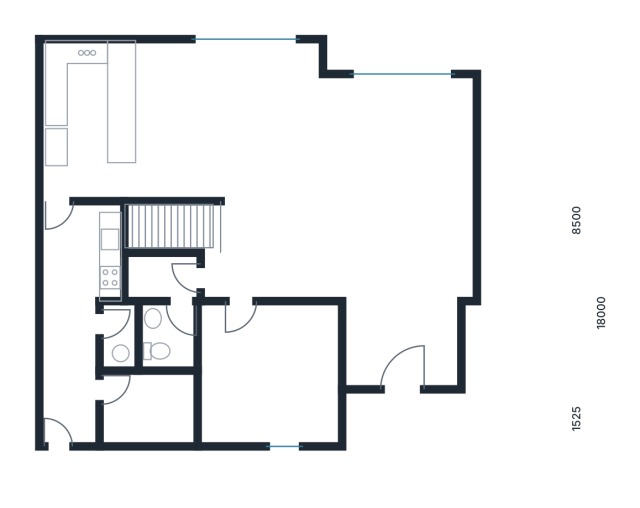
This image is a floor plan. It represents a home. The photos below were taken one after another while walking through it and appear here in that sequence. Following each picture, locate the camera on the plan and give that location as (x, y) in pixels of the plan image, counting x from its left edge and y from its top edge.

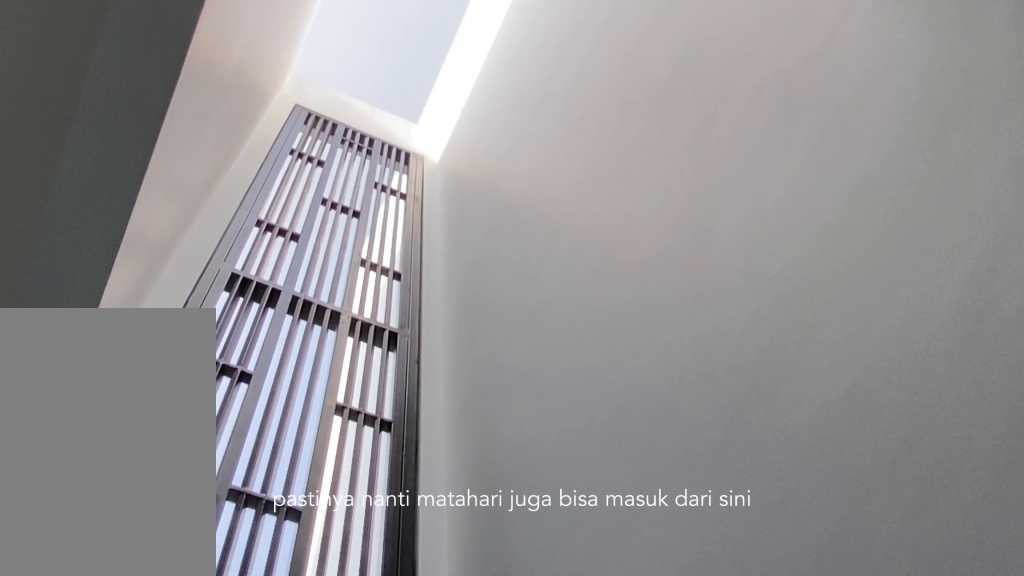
(71, 402)
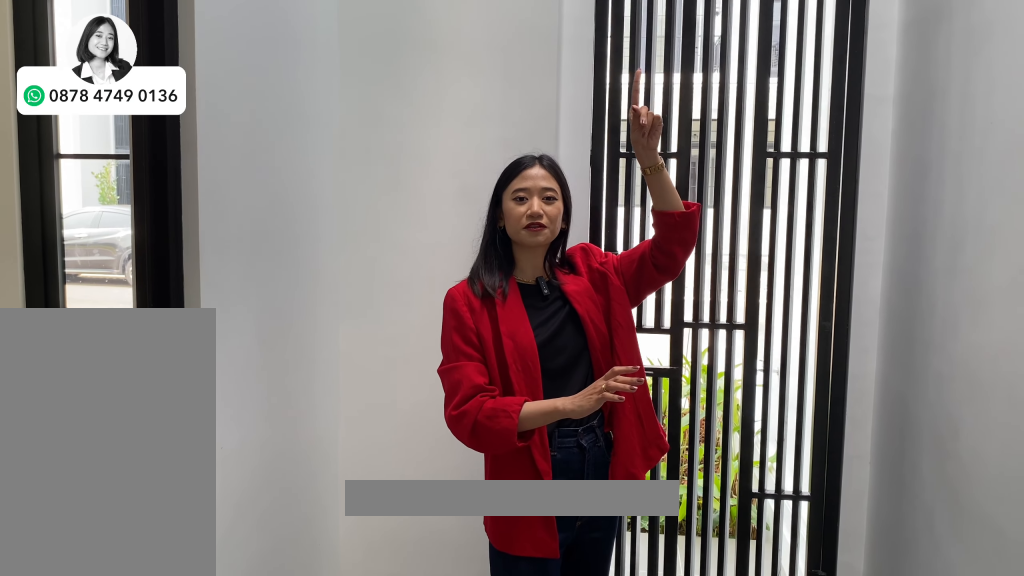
(71, 402)
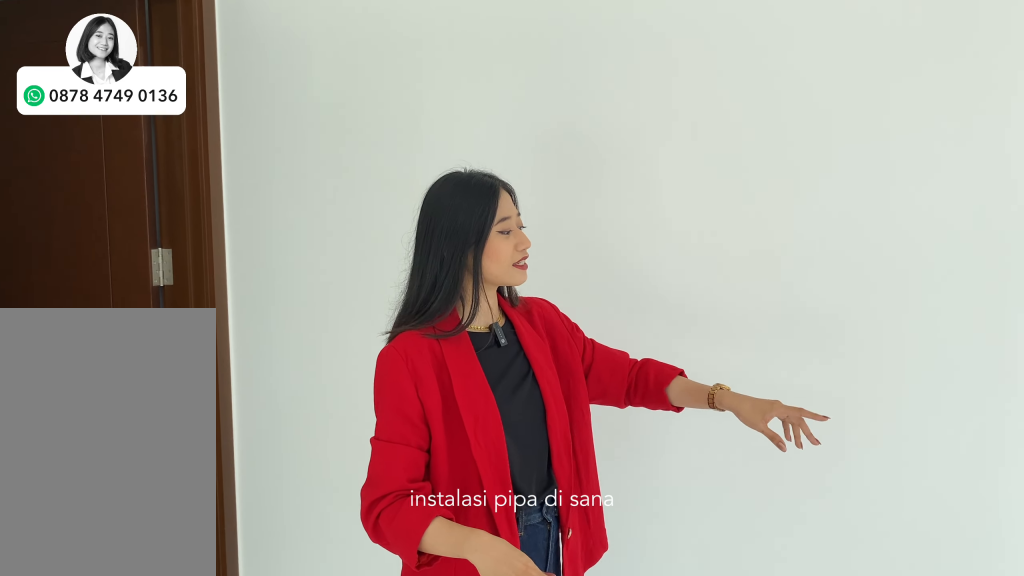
(123, 149)
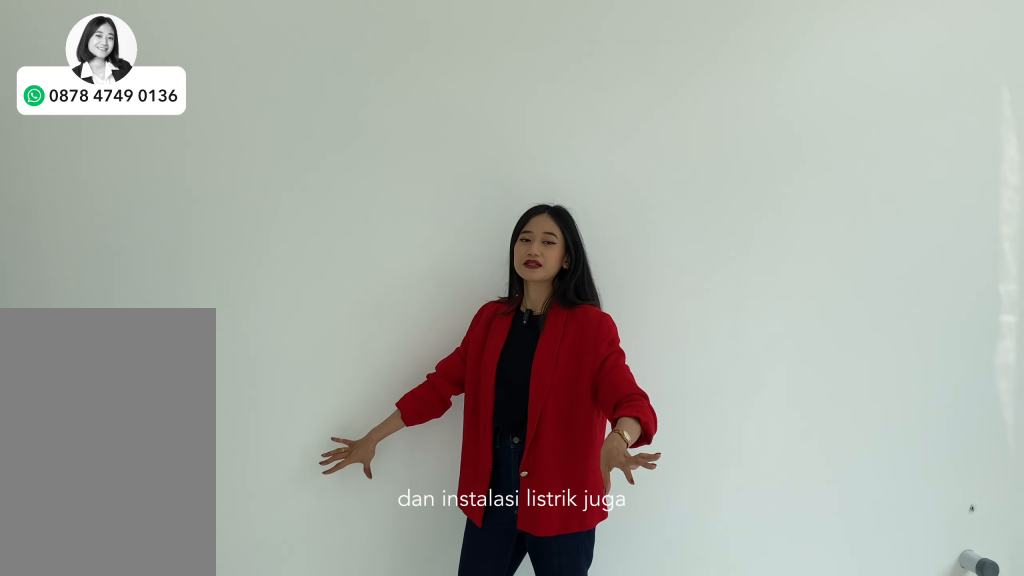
(122, 149)
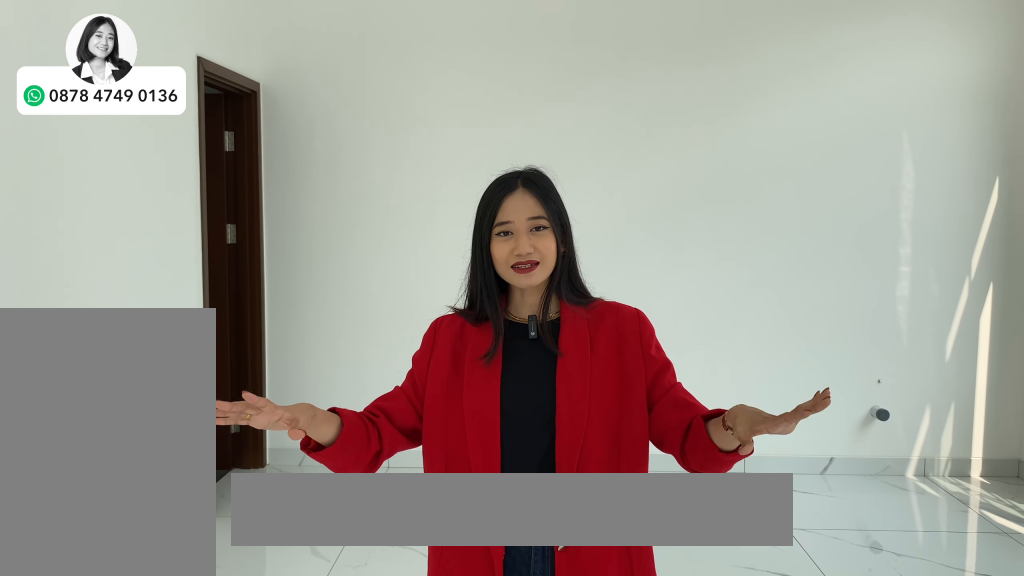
(123, 149)
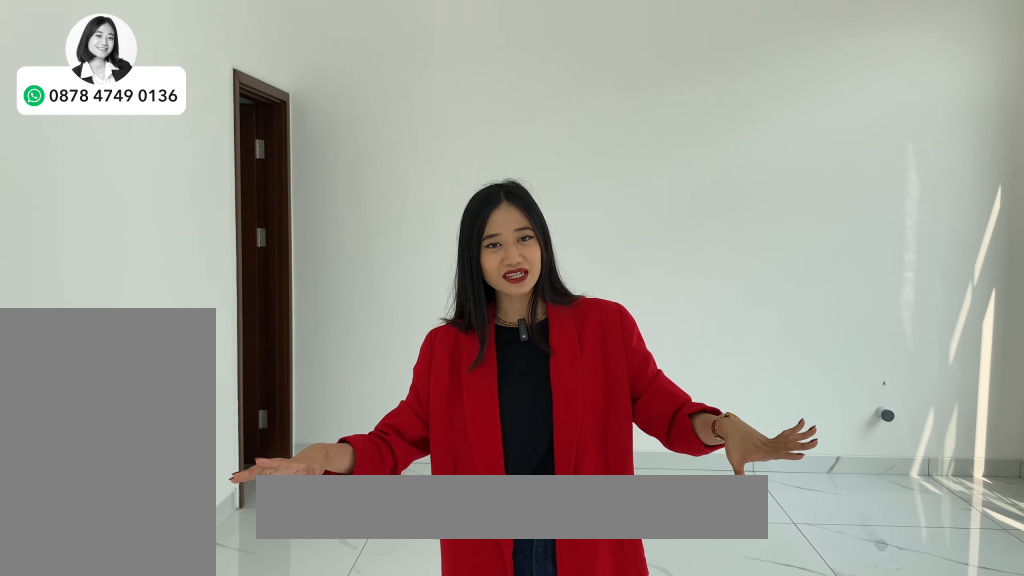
(122, 149)
